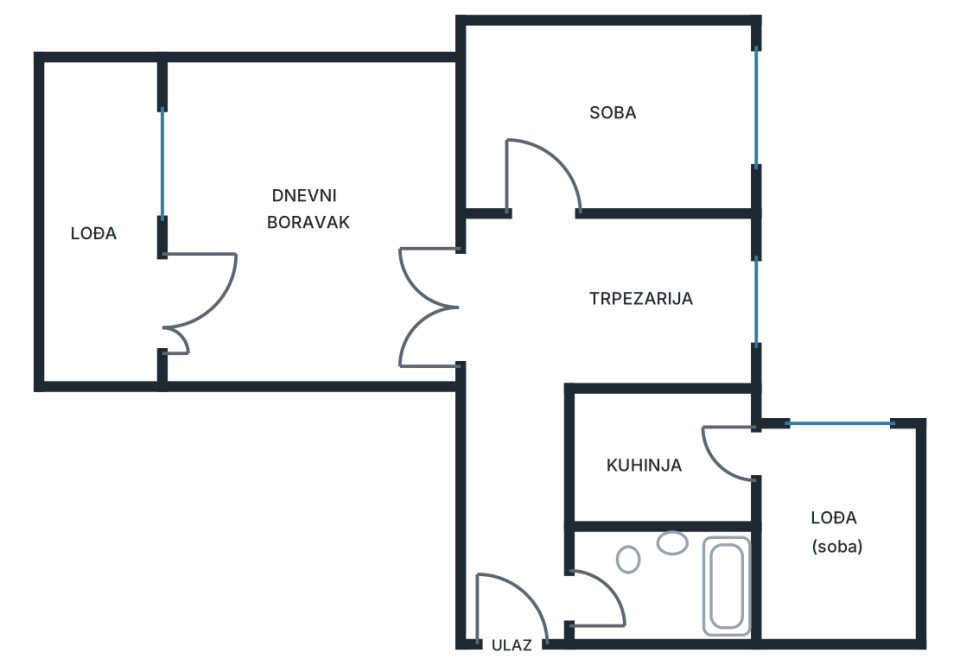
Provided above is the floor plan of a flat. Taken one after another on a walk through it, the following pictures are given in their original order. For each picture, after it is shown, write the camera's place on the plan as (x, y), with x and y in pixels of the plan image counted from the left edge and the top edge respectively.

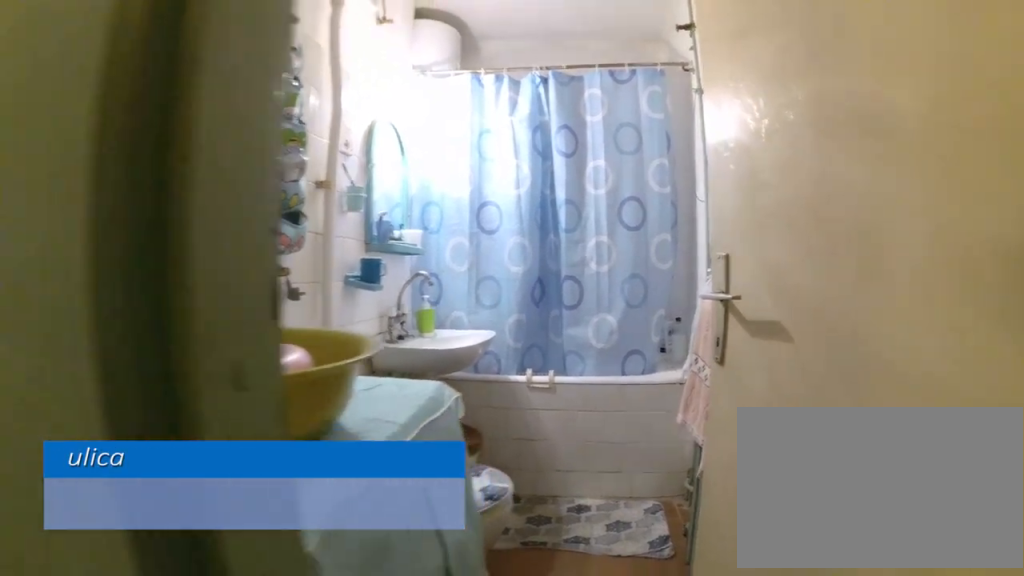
(534, 595)
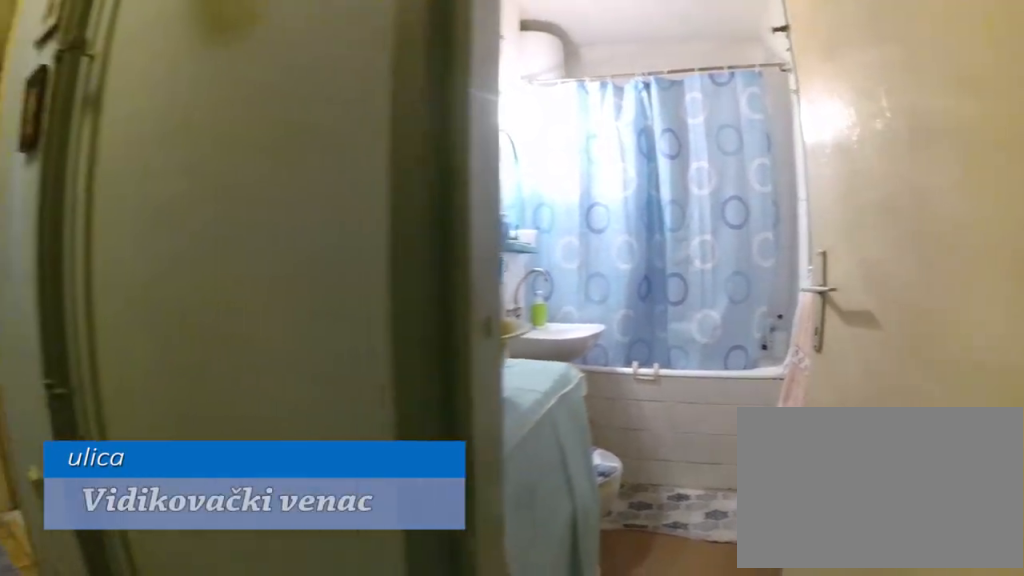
(527, 598)
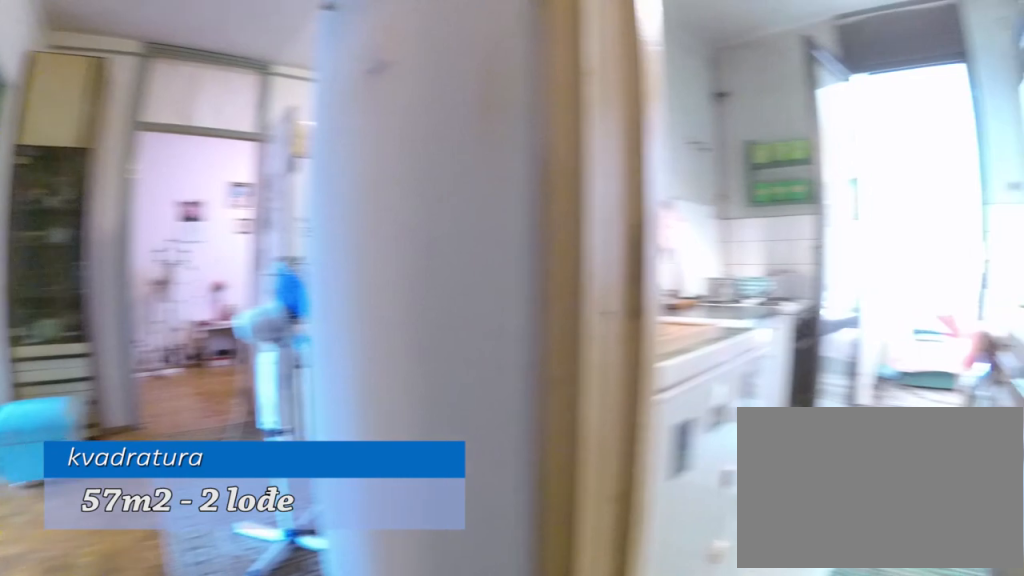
(509, 485)
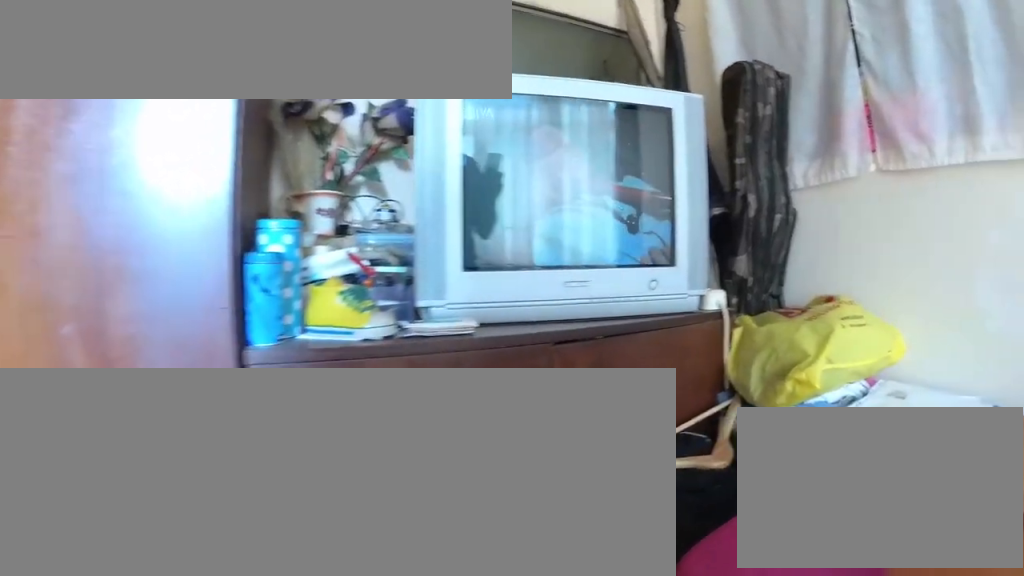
(848, 575)
